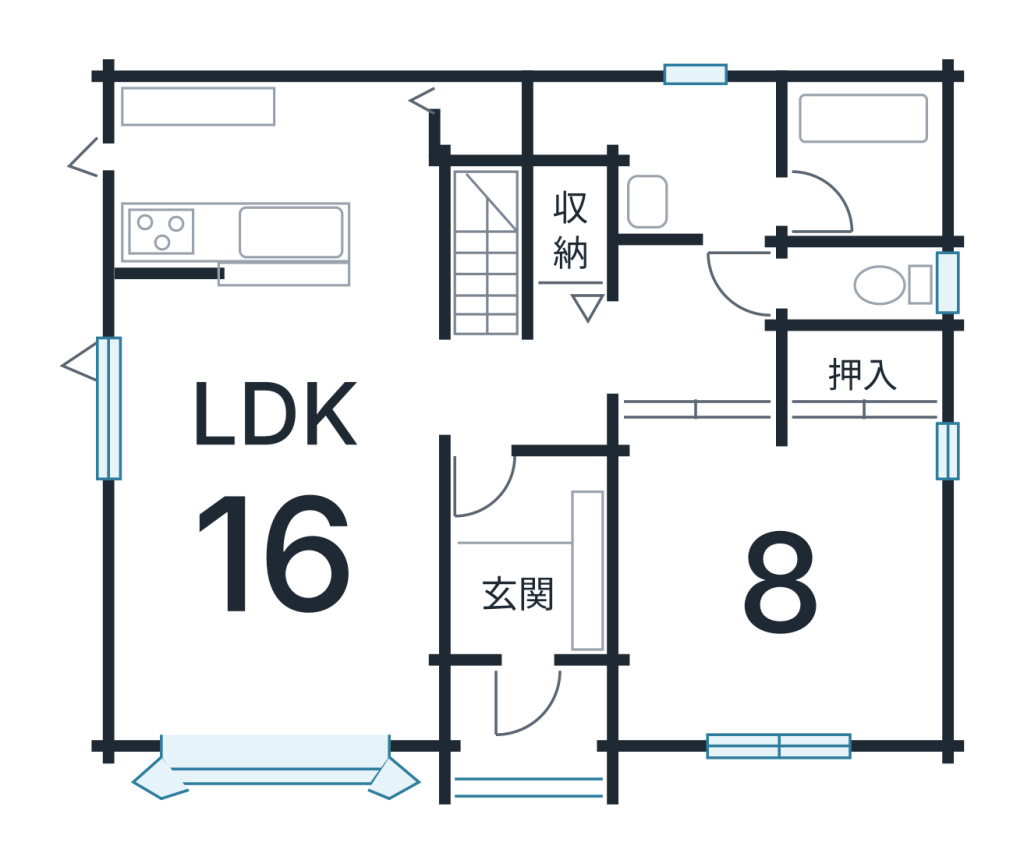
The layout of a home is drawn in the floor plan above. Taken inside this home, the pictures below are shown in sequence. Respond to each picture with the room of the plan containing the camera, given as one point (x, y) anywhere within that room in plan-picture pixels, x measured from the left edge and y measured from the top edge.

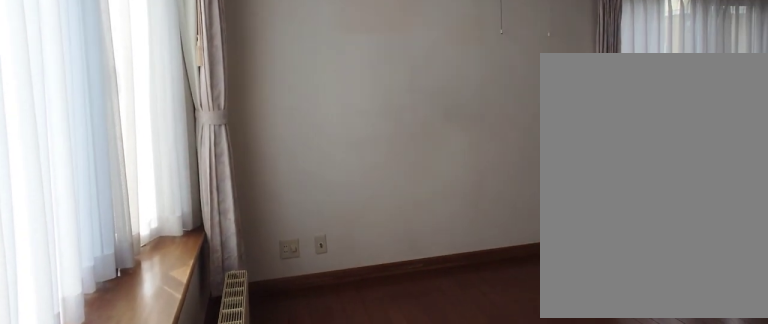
(300, 548)
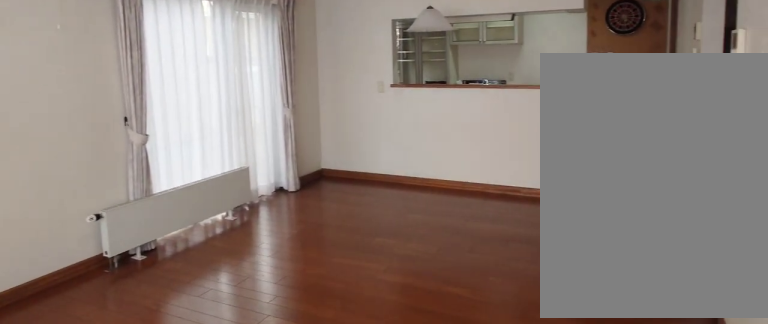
(300, 548)
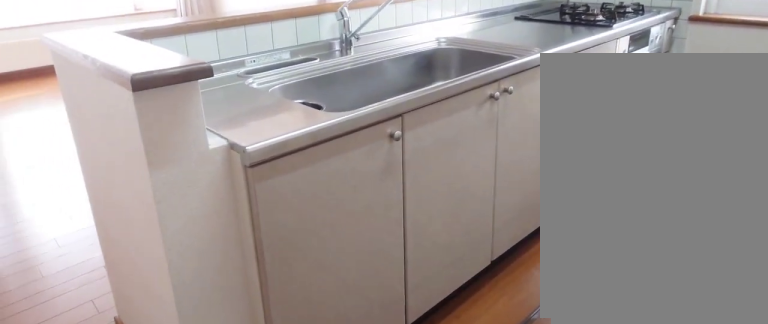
(257, 164)
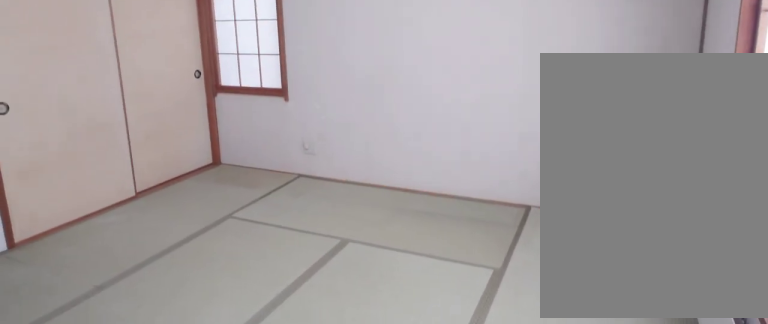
(778, 588)
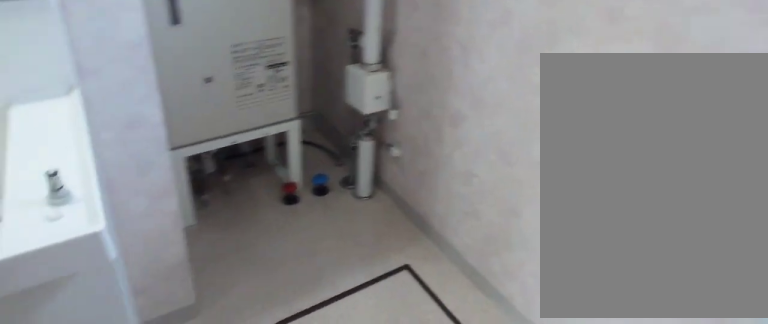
(684, 170)
